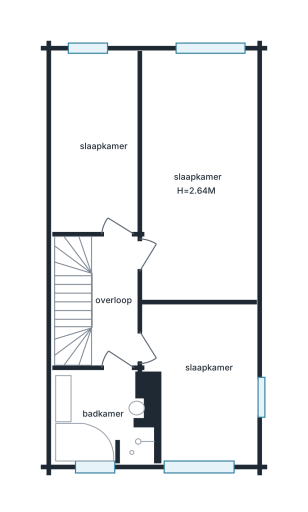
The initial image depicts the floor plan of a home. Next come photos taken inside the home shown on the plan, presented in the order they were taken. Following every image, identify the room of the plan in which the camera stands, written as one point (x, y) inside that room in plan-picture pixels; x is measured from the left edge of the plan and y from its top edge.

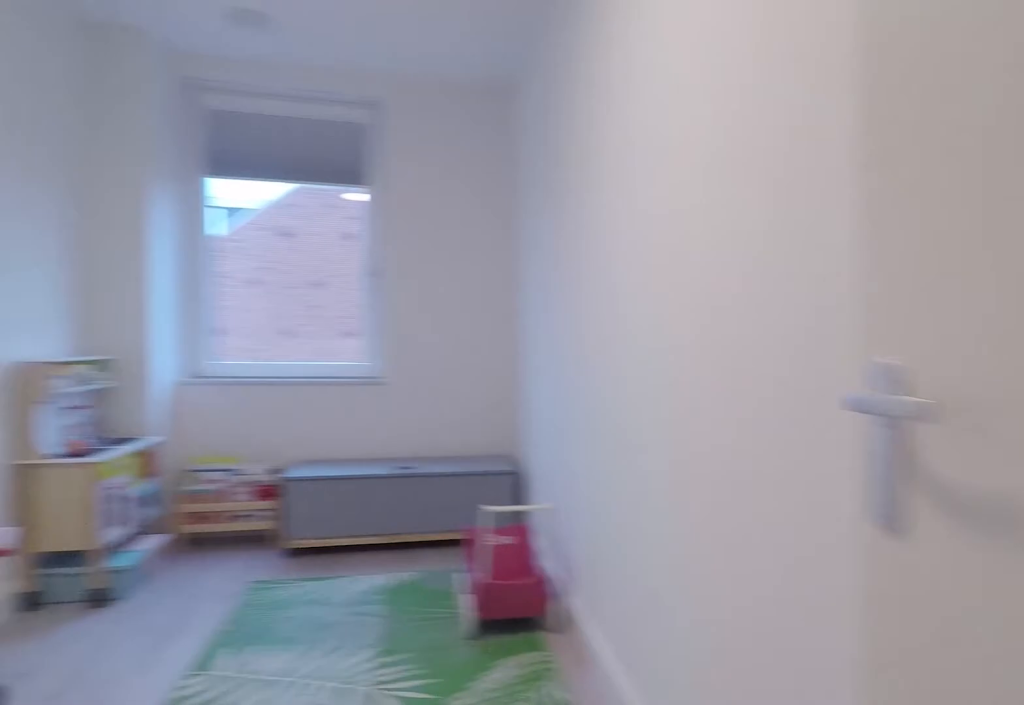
(92, 224)
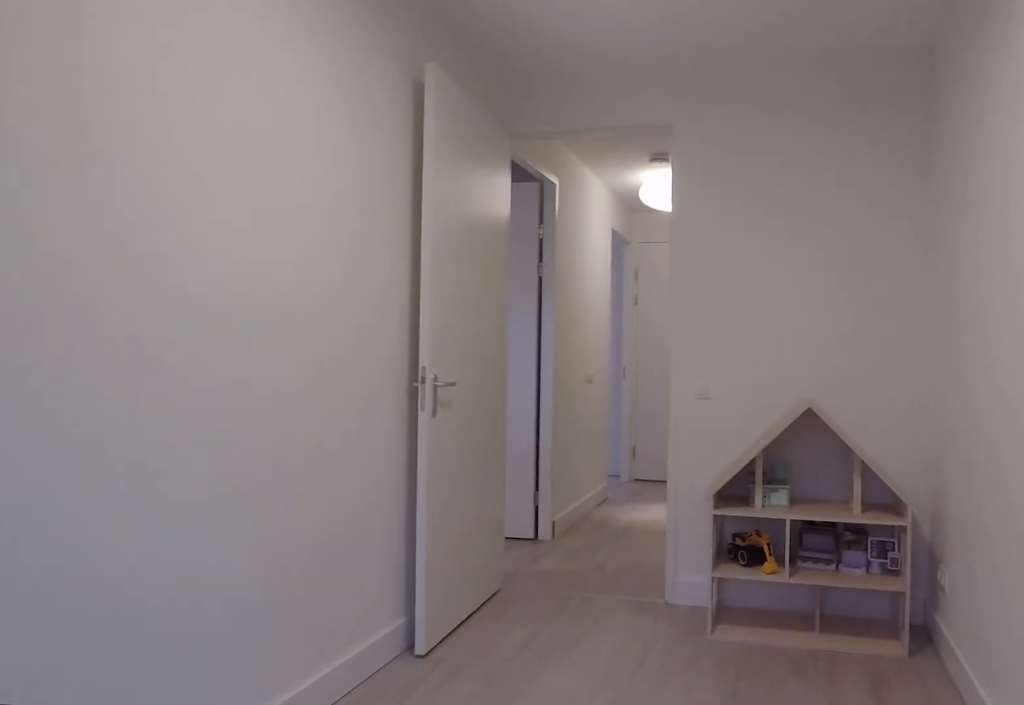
(92, 224)
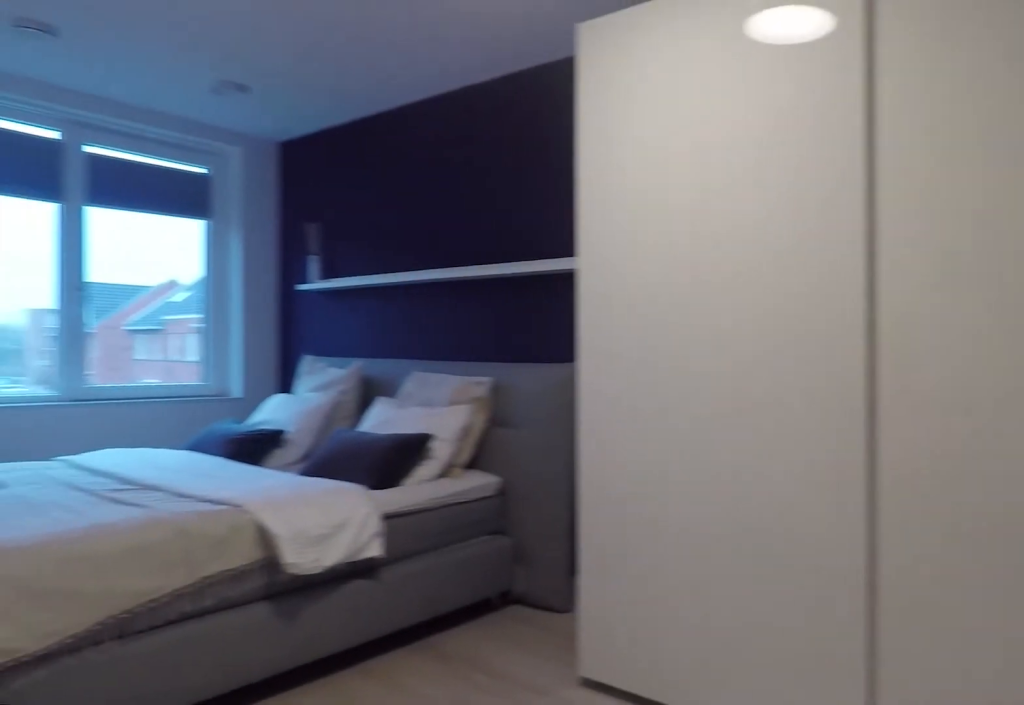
(204, 199)
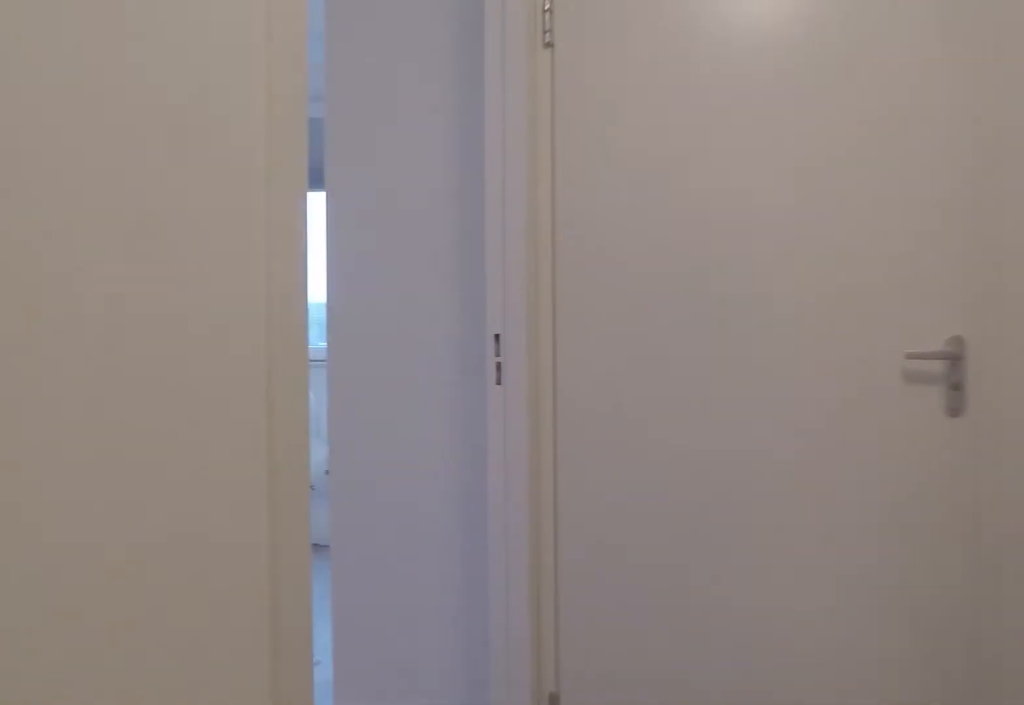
(114, 301)
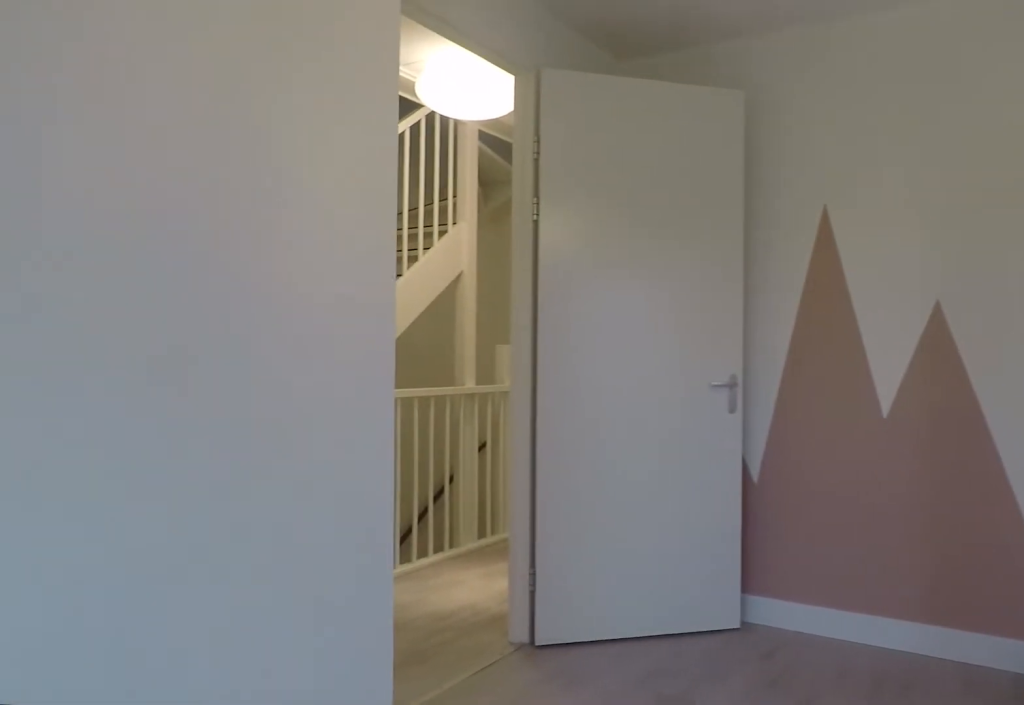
(203, 388)
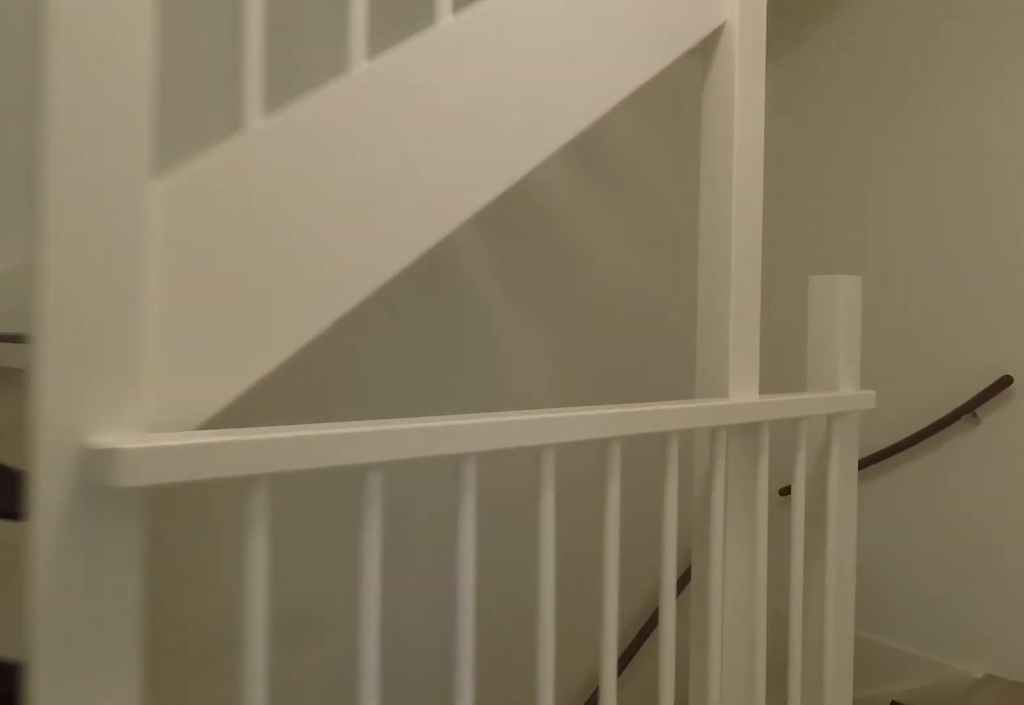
(114, 301)
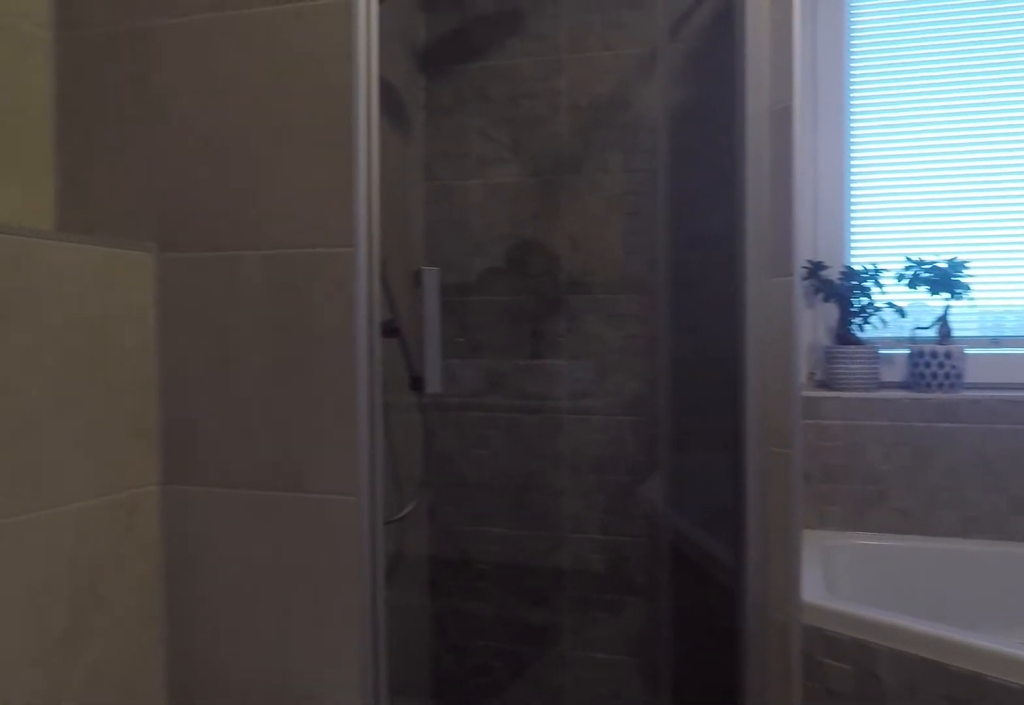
(100, 418)
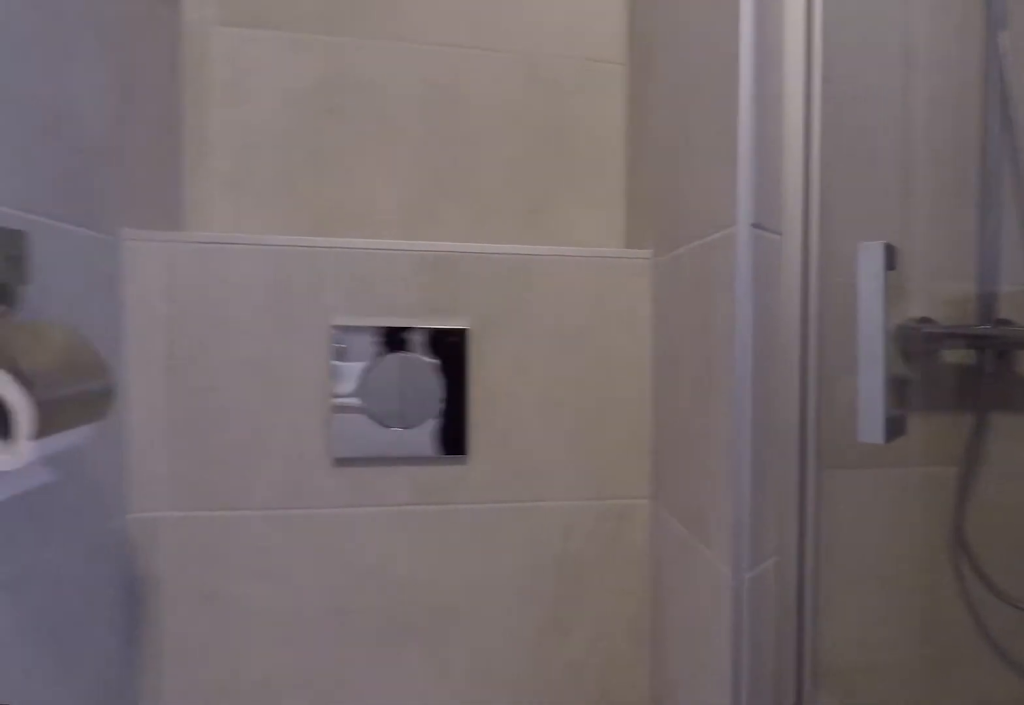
(100, 418)
